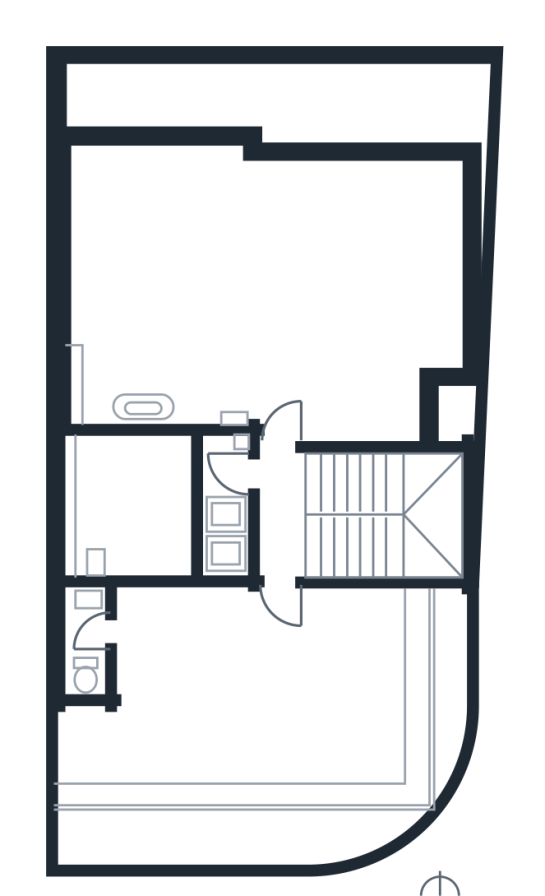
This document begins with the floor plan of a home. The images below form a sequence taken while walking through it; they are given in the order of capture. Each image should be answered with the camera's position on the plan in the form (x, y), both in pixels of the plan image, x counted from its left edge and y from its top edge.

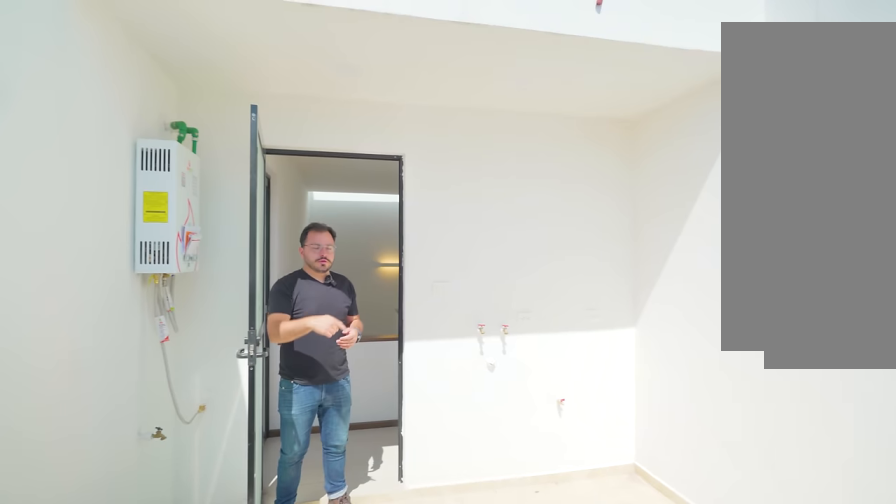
(102, 469)
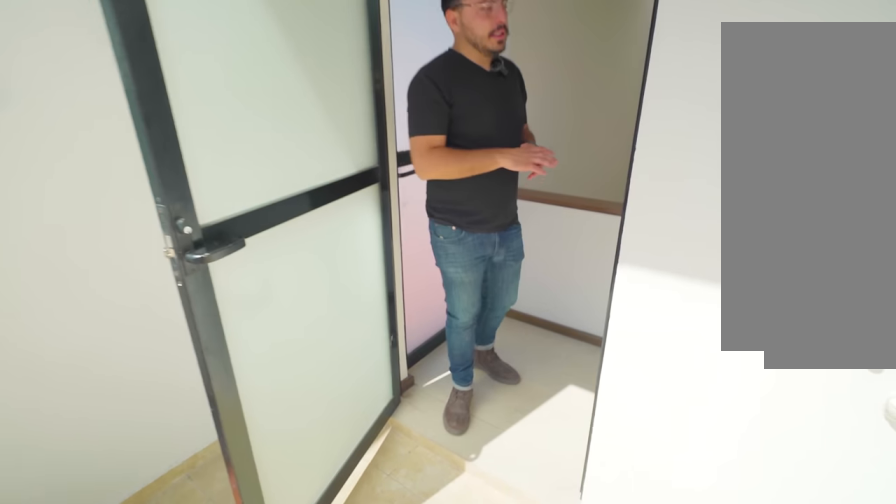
(153, 484)
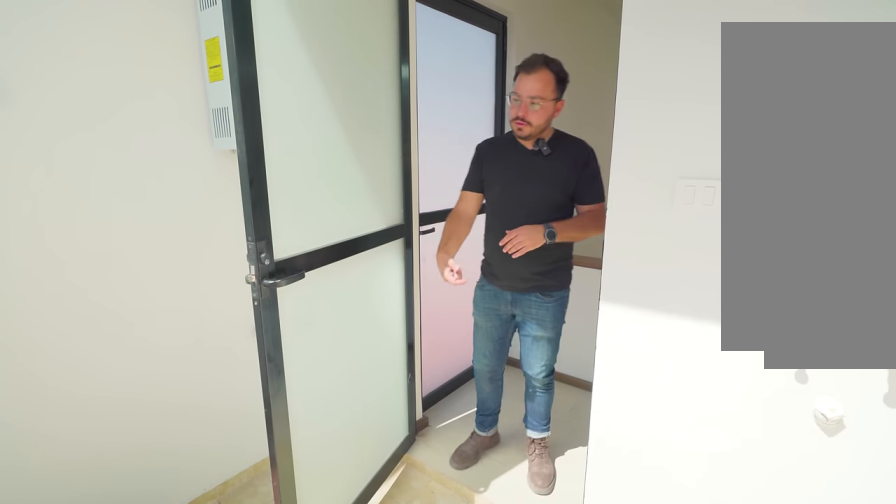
(157, 485)
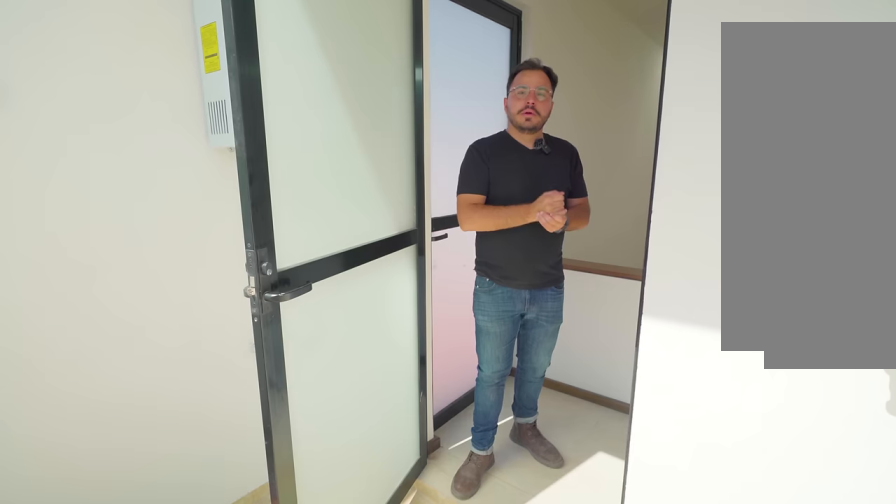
(157, 485)
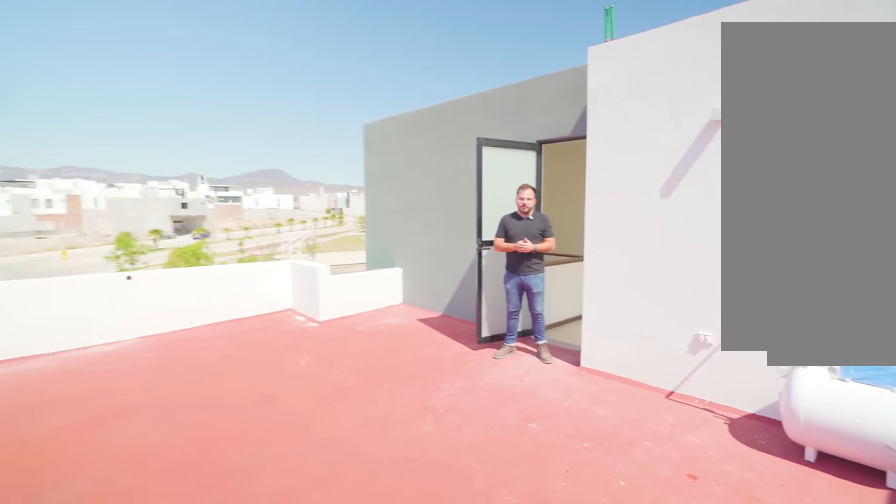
(202, 212)
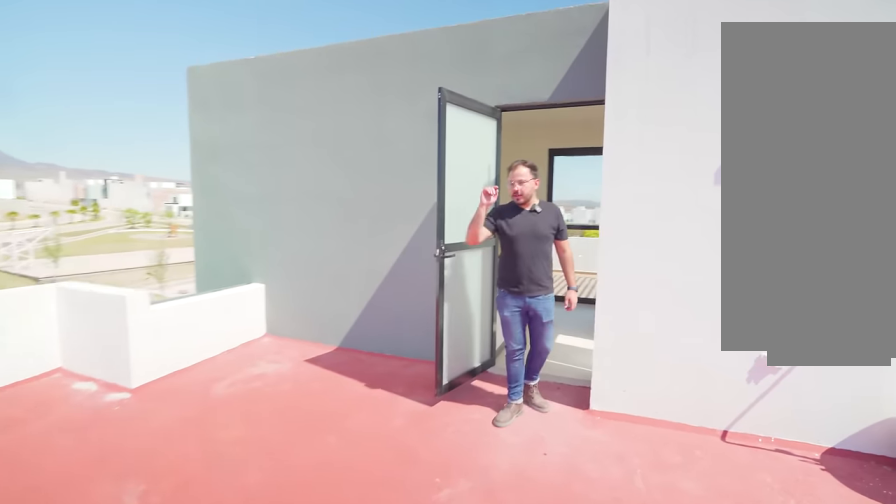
(190, 227)
